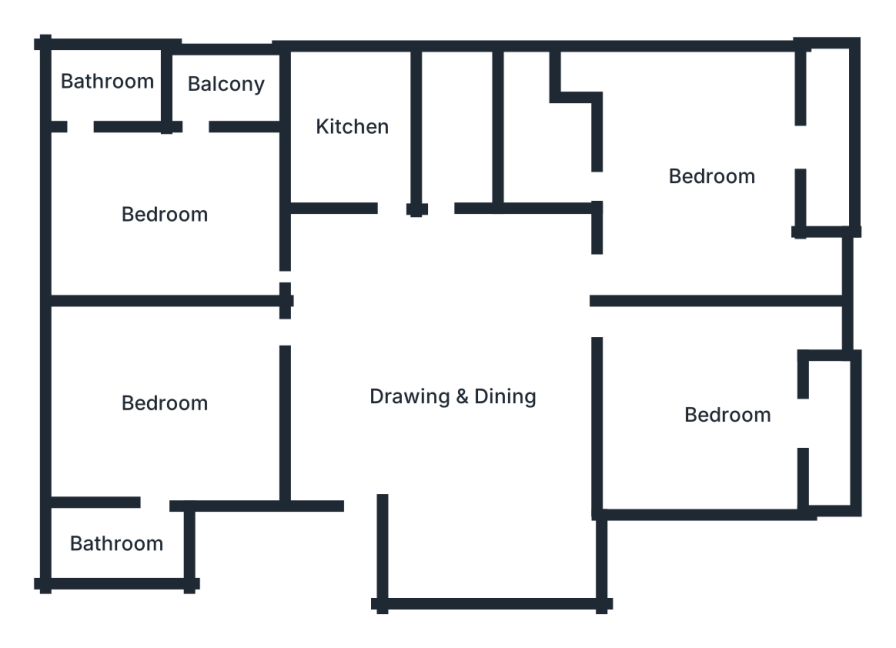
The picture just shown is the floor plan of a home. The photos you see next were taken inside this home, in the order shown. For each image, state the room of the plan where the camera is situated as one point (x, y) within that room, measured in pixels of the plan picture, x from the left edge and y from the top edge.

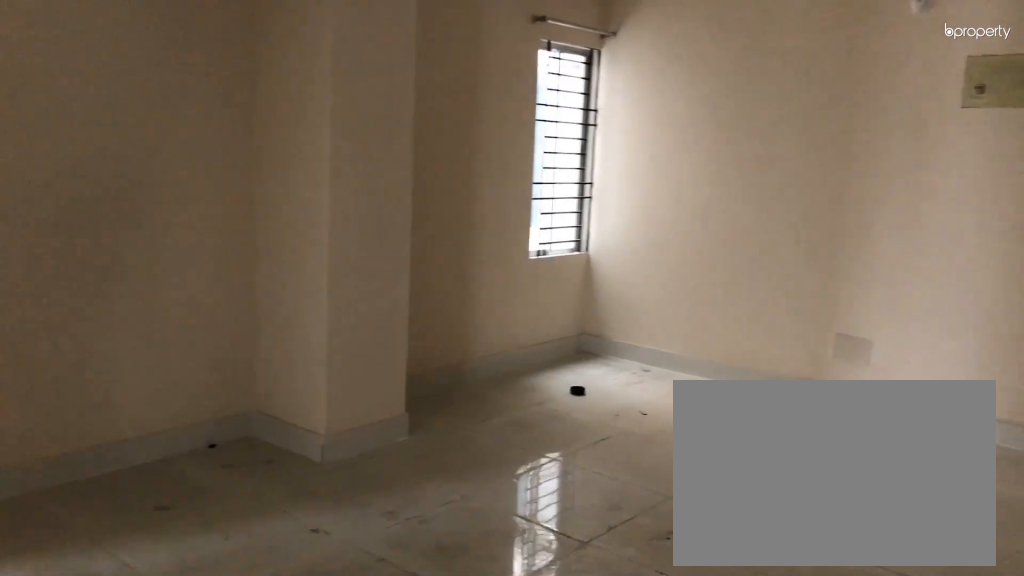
(464, 393)
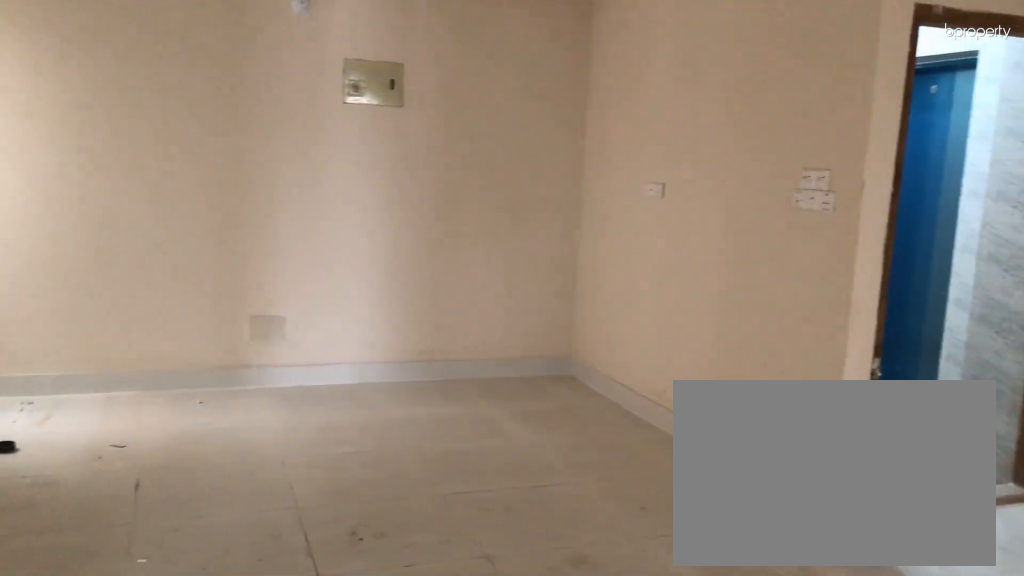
(464, 393)
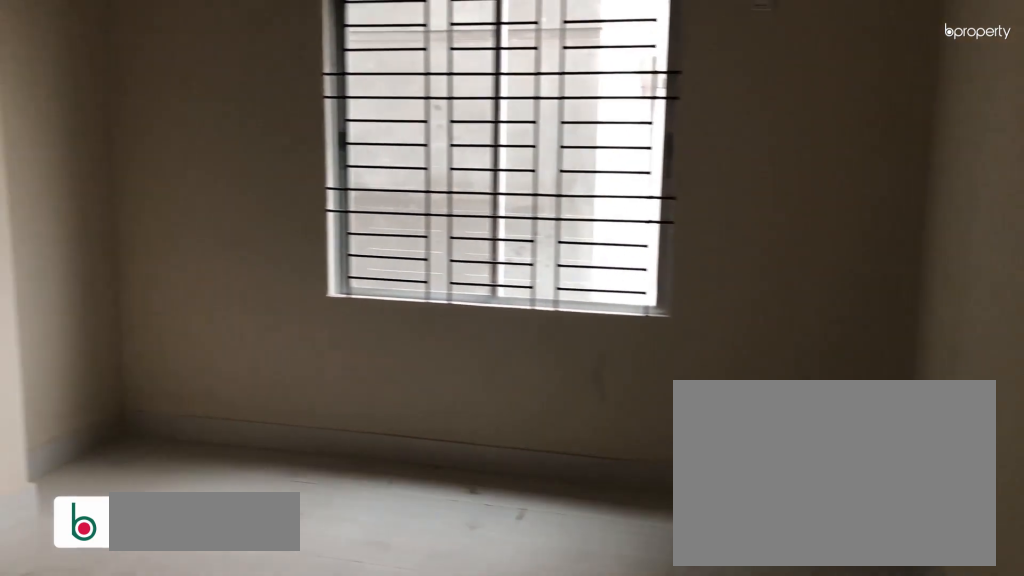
(166, 403)
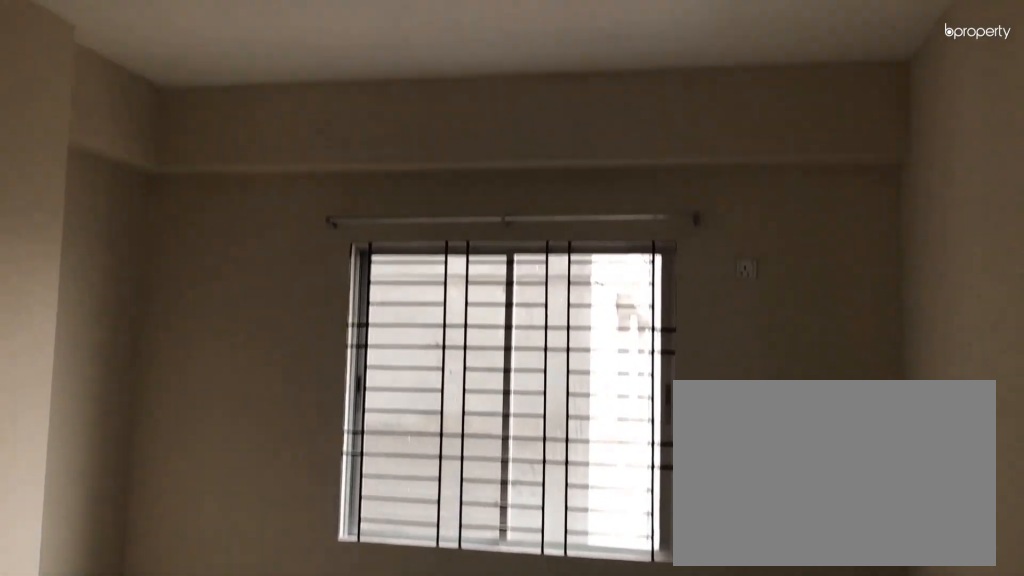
(166, 404)
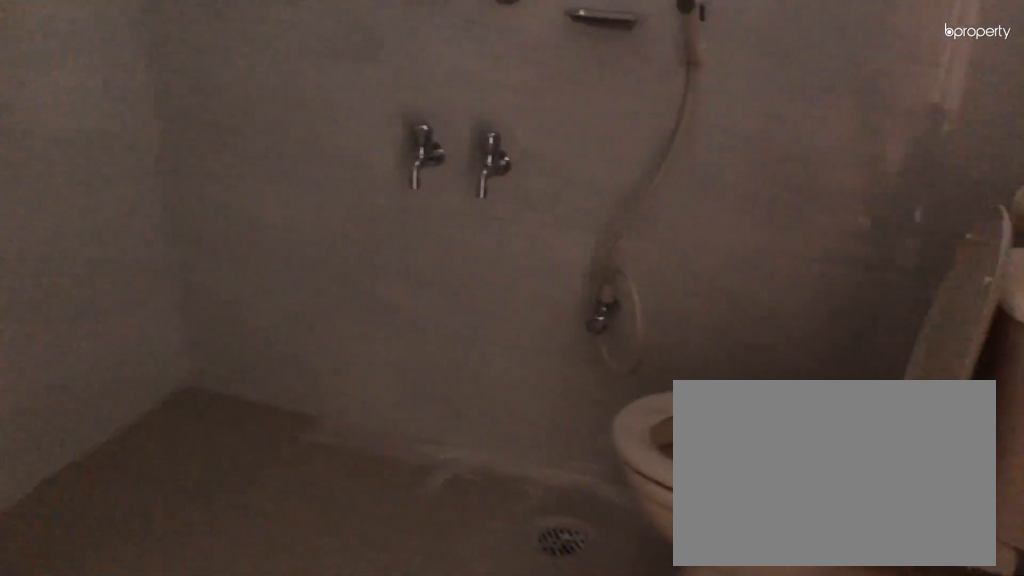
(120, 546)
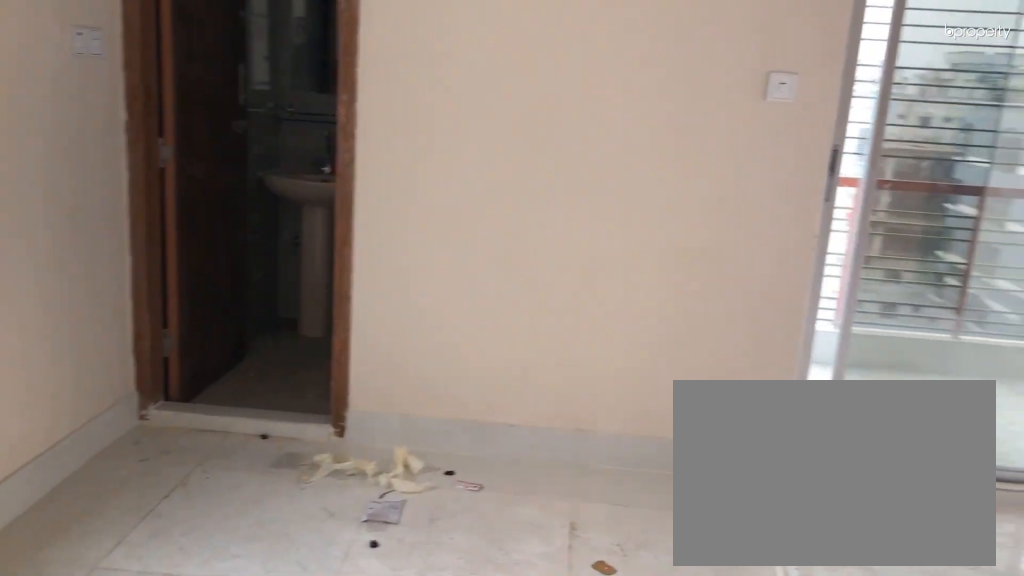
(166, 214)
